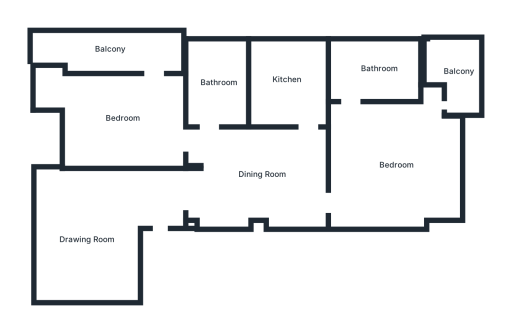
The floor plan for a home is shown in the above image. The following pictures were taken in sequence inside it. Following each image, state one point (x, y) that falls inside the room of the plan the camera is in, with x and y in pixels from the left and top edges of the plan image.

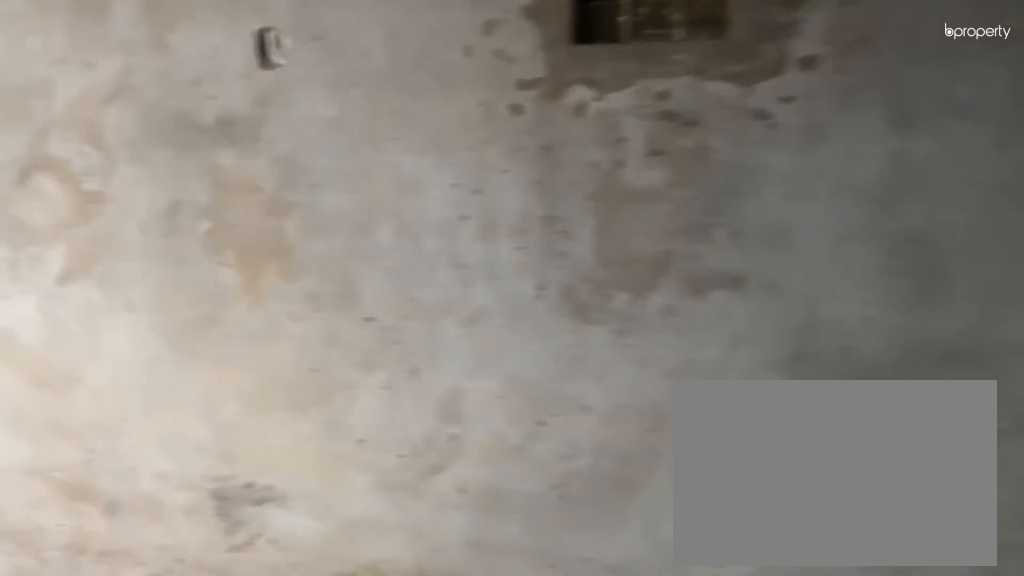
(132, 202)
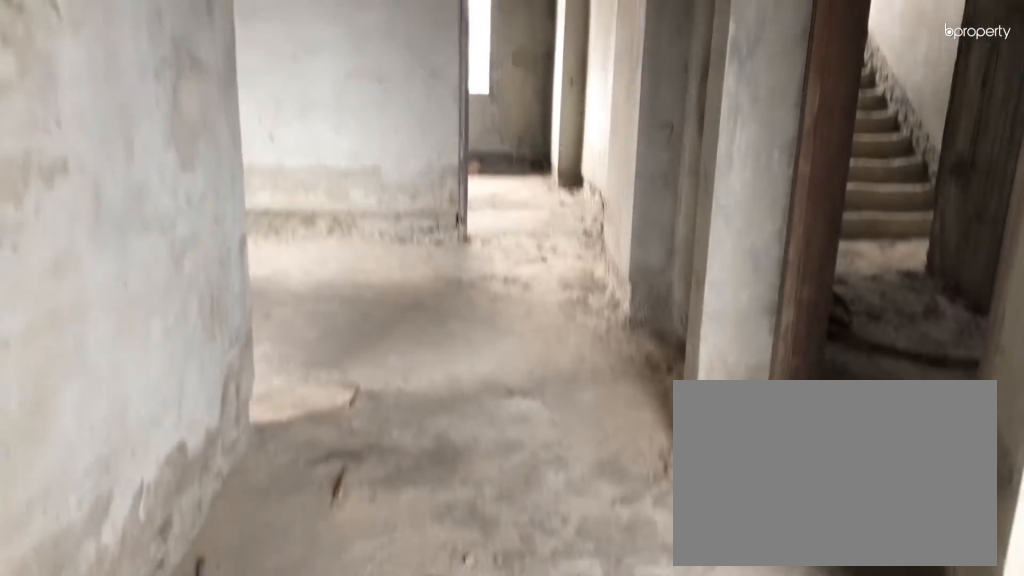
(87, 238)
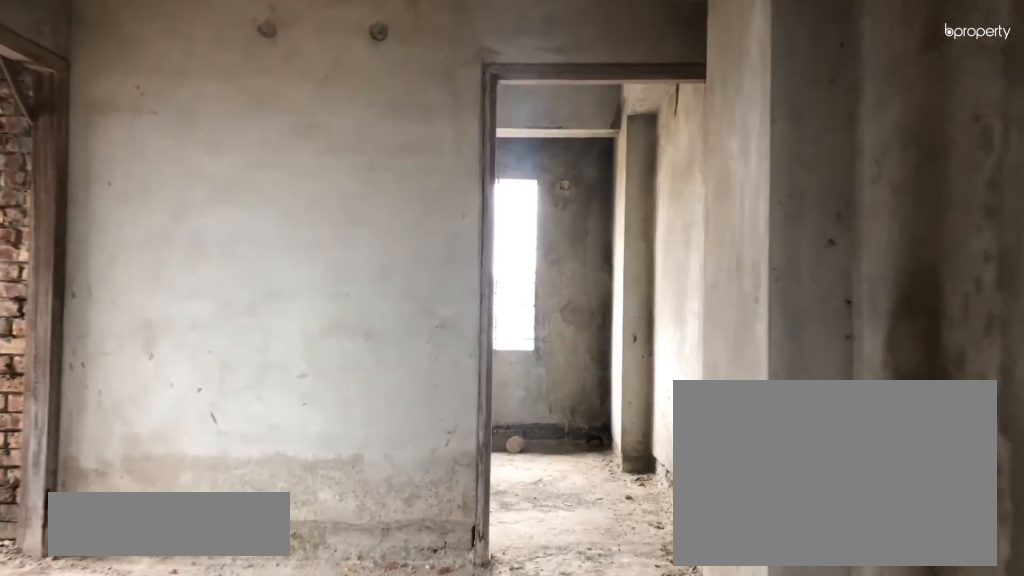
(258, 174)
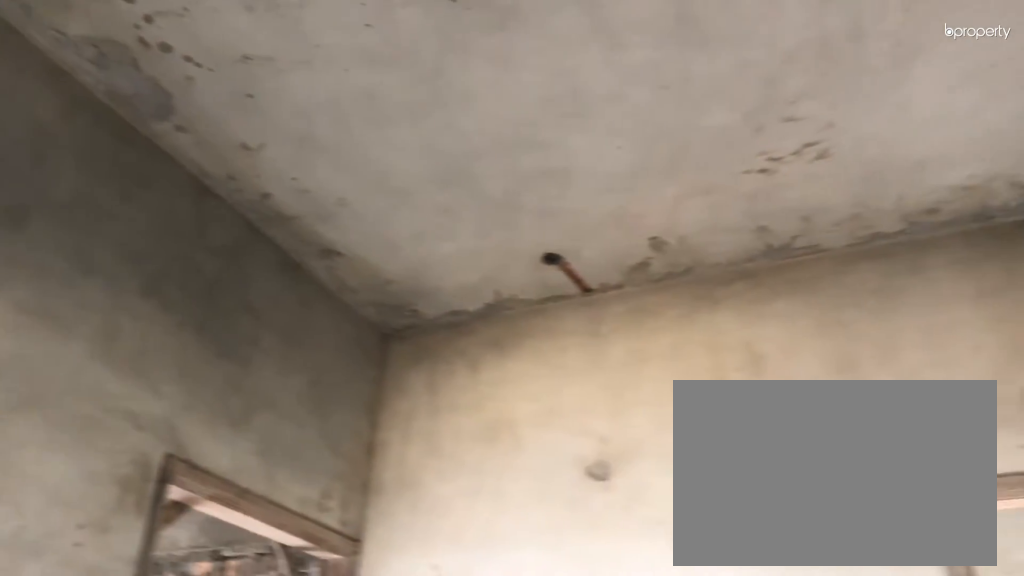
(258, 174)
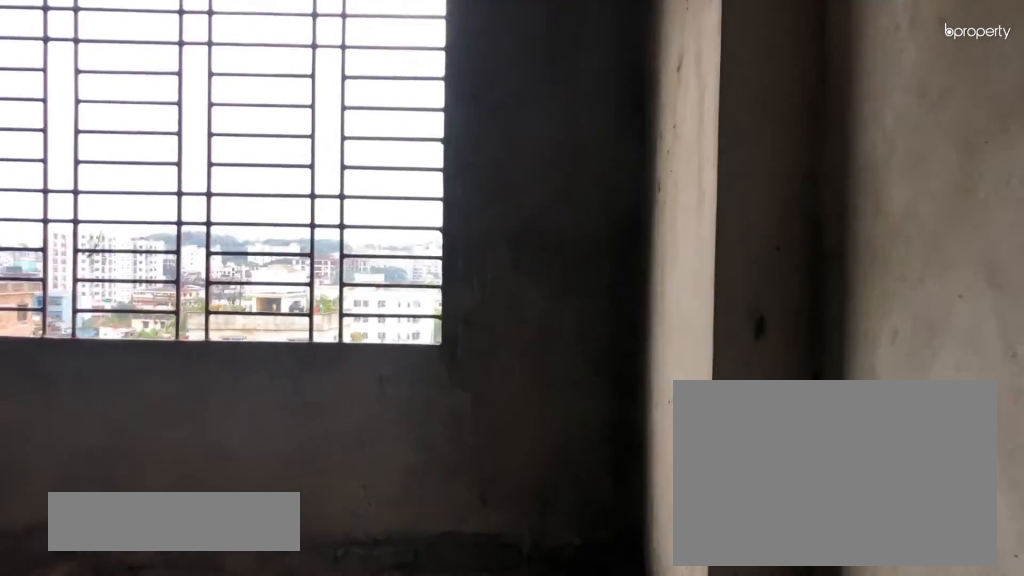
(397, 165)
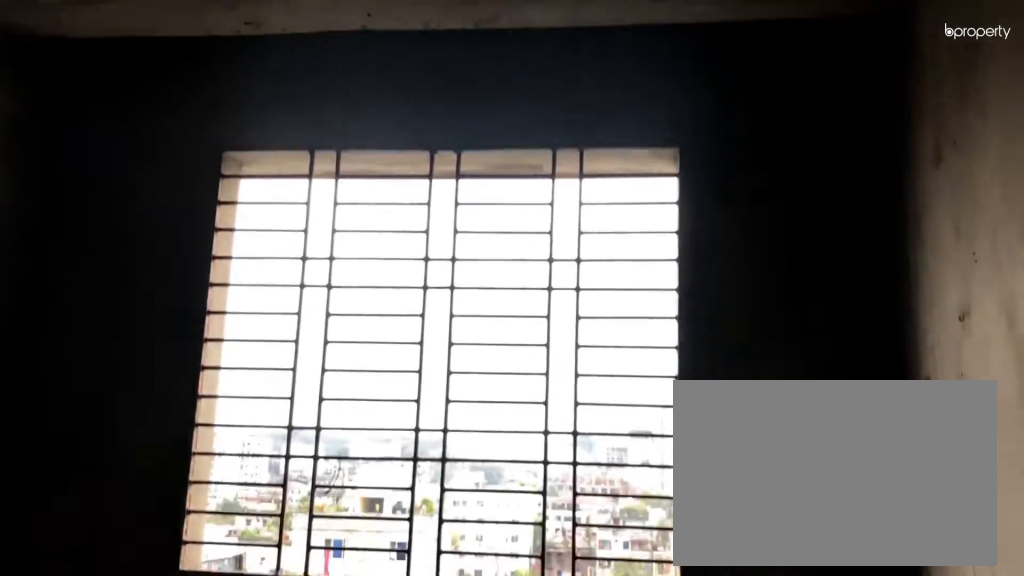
(397, 165)
